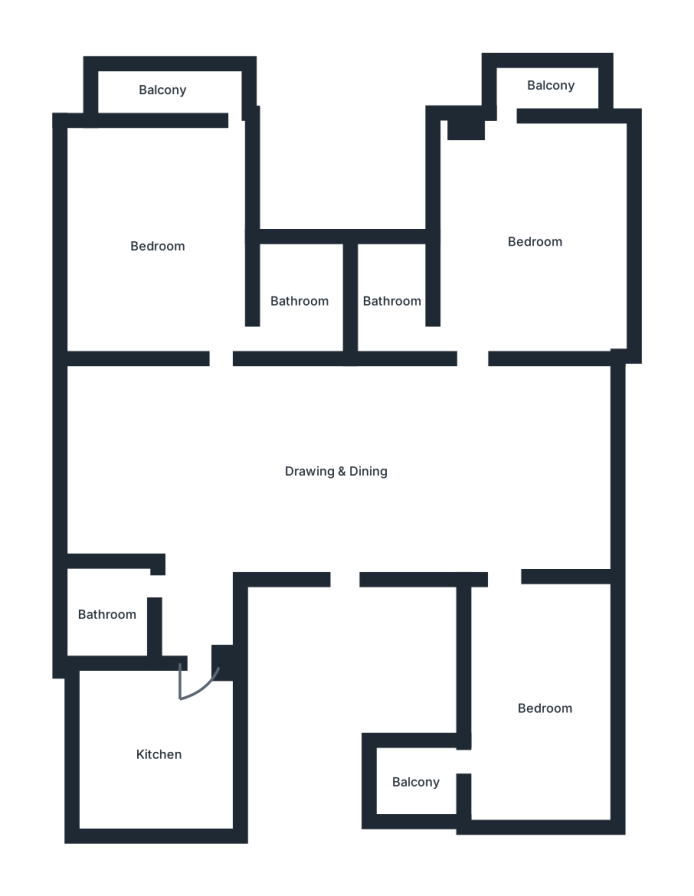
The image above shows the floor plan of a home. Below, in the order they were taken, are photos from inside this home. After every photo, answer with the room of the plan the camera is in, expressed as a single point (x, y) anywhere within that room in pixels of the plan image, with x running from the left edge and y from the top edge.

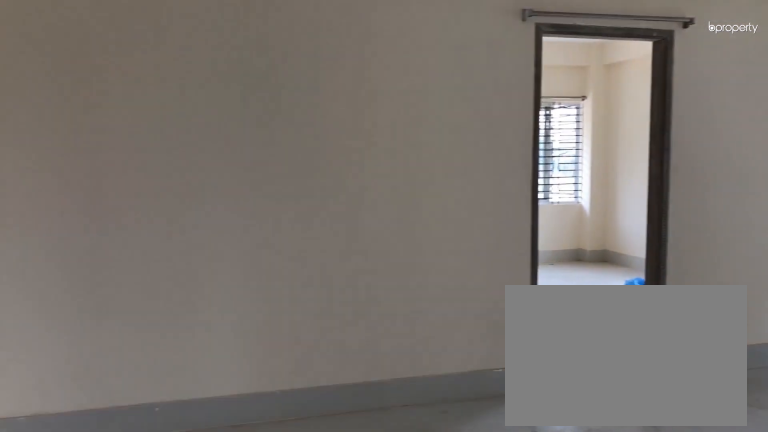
(335, 472)
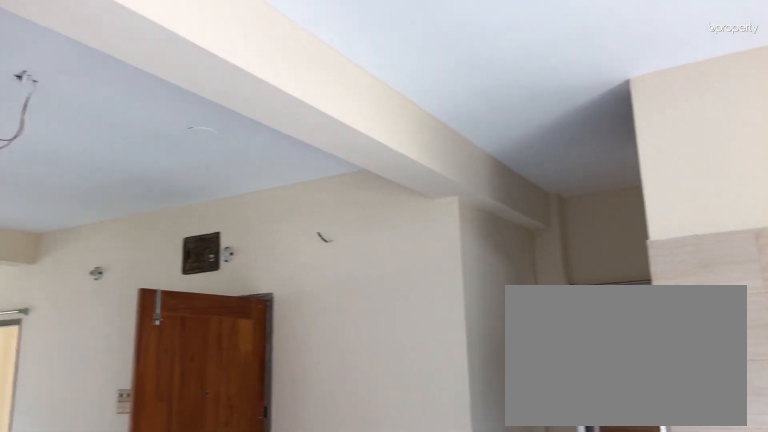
(335, 472)
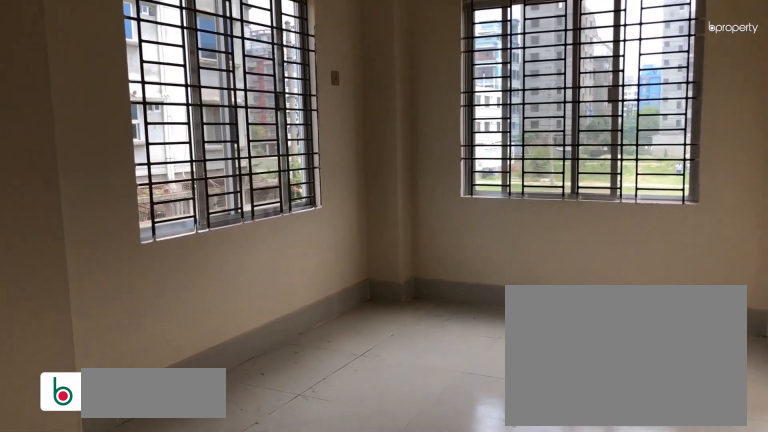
(543, 708)
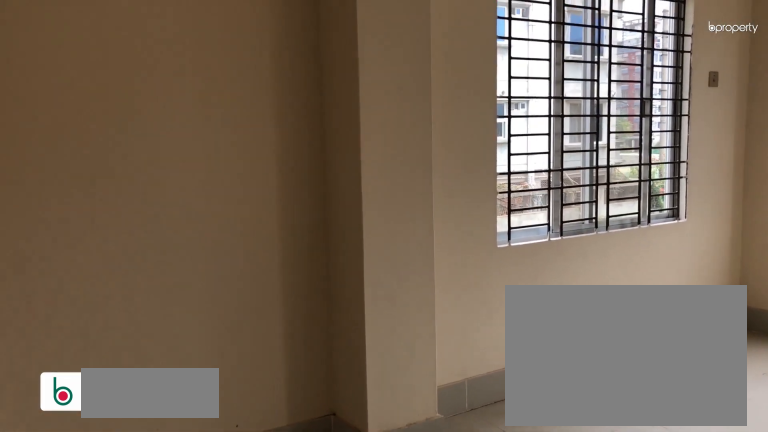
(543, 708)
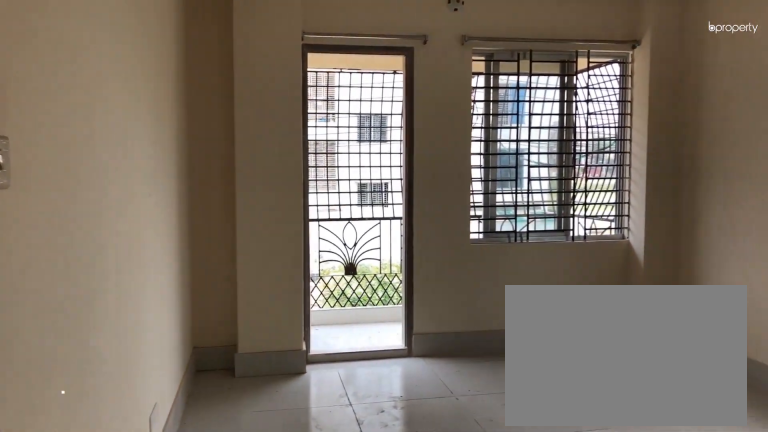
(531, 242)
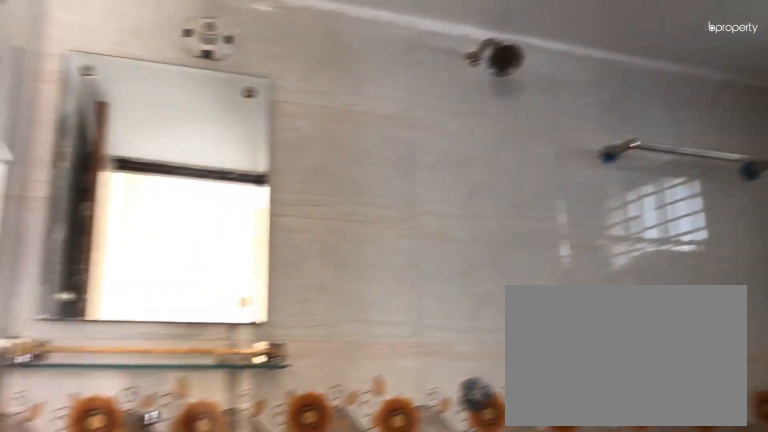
(392, 301)
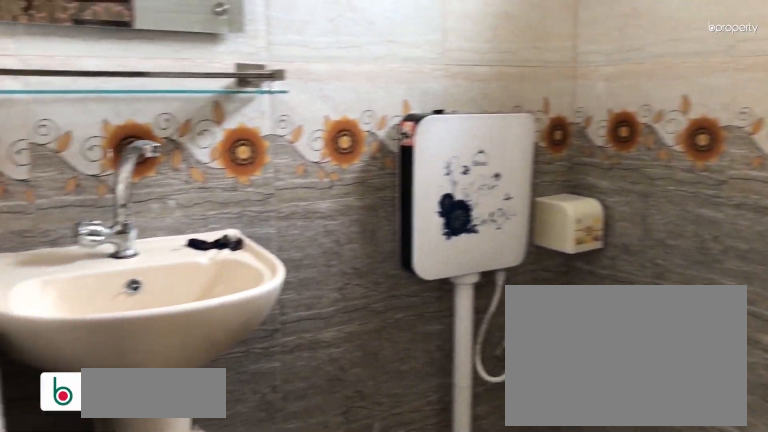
(104, 615)
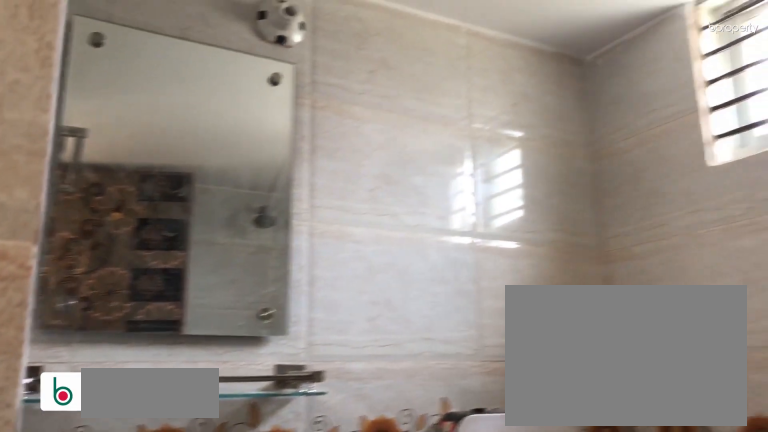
(104, 615)
